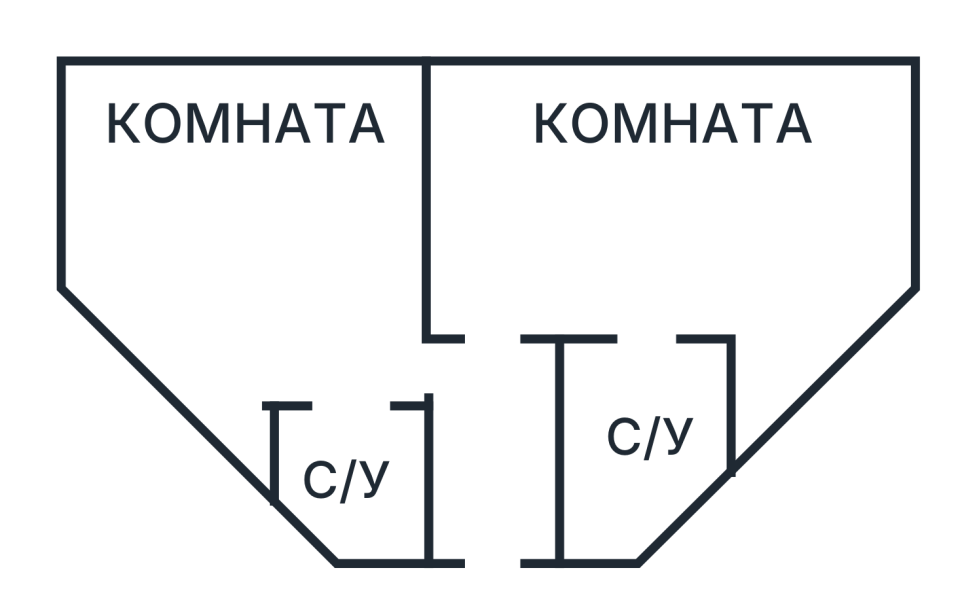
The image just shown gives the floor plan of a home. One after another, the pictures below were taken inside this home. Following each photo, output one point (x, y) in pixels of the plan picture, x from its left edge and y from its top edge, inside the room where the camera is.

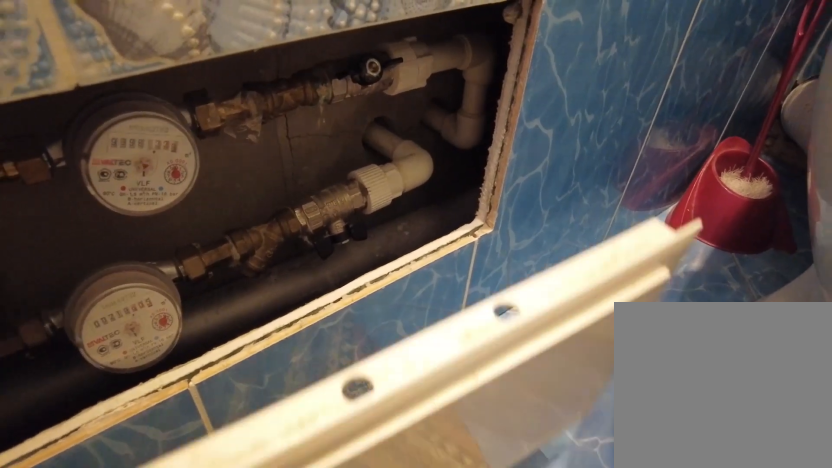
(370, 459)
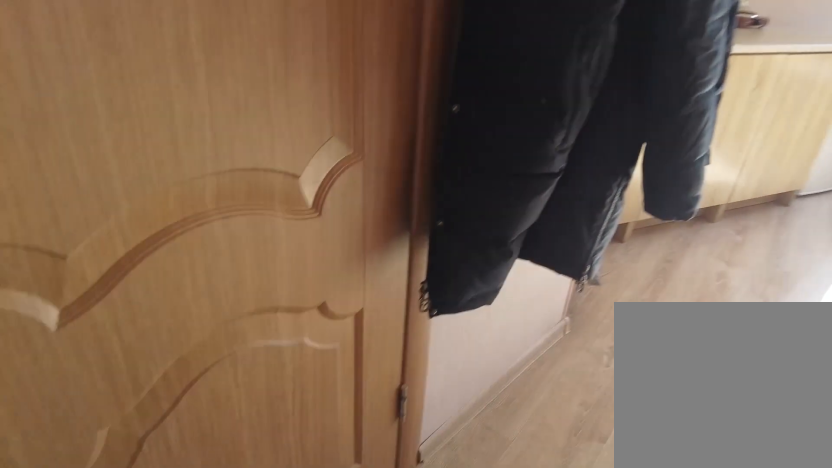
(323, 353)
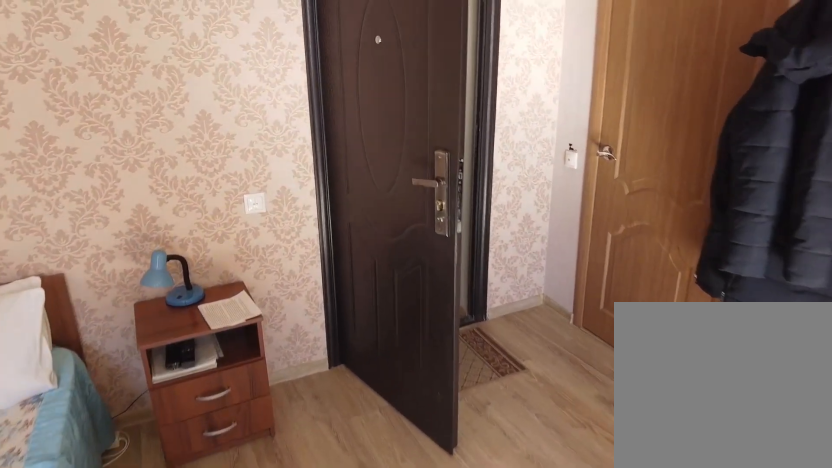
(380, 292)
